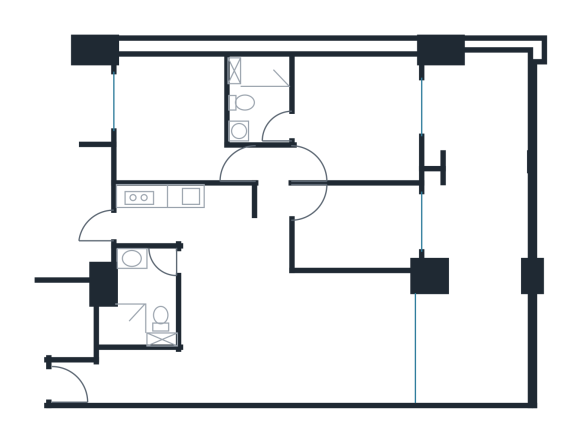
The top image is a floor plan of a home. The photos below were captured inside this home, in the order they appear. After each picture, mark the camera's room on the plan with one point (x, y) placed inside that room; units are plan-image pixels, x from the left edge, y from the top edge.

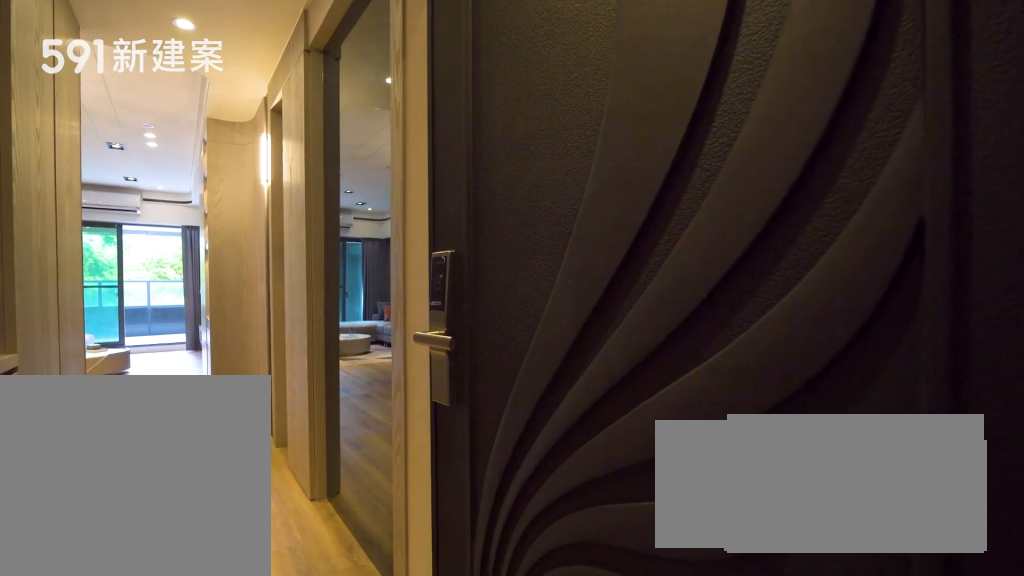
(124, 379)
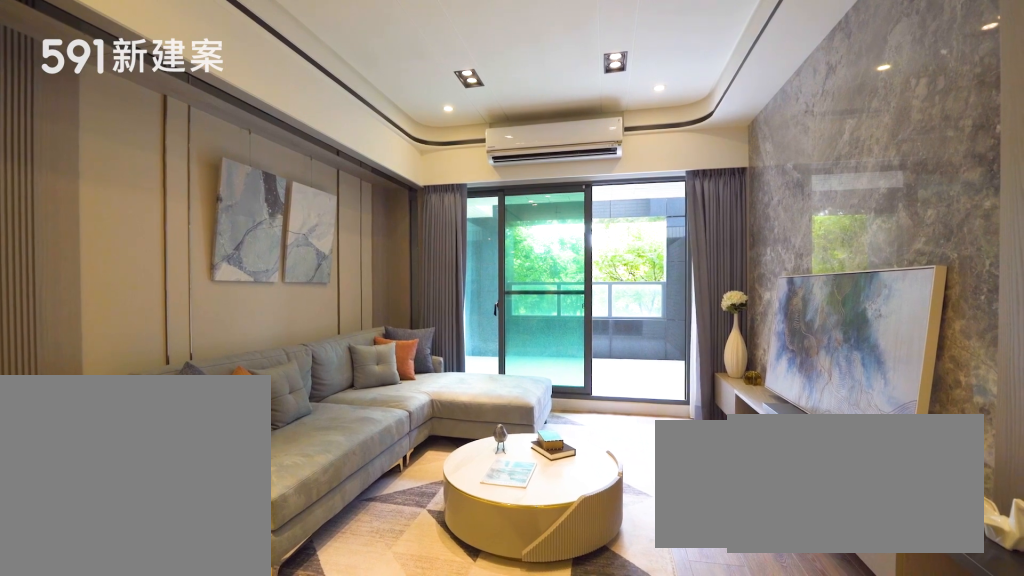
(339, 336)
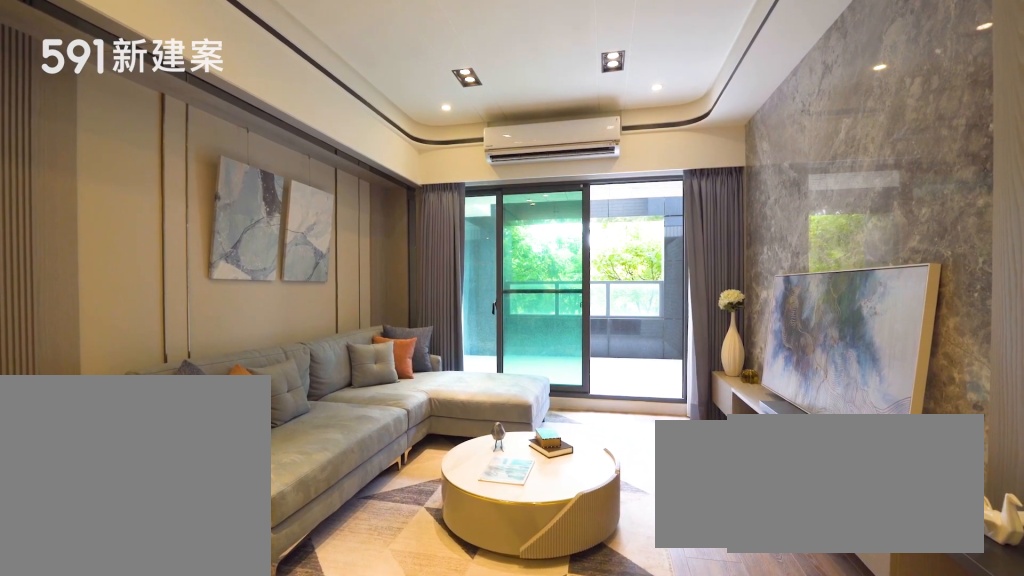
(339, 336)
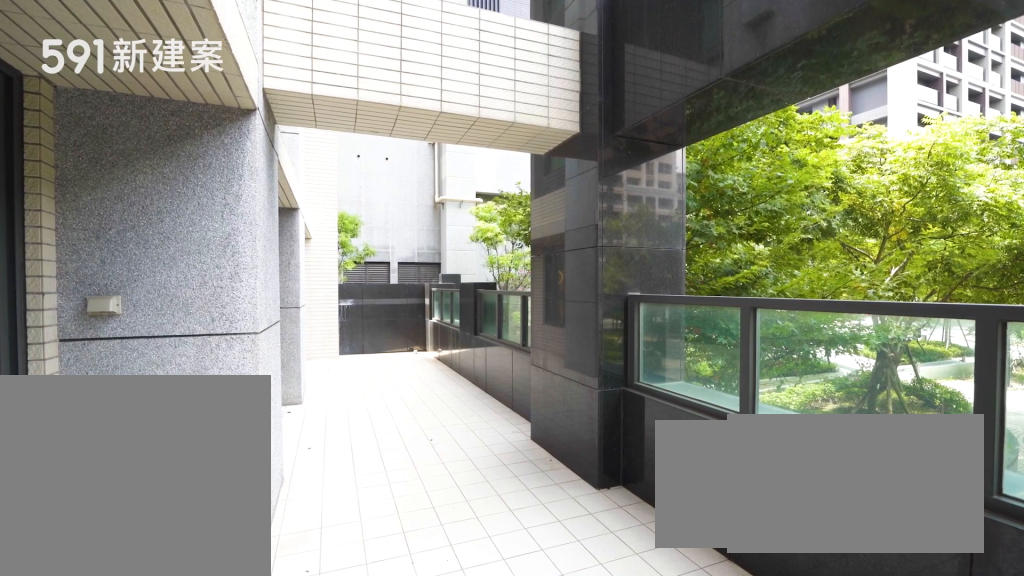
(475, 227)
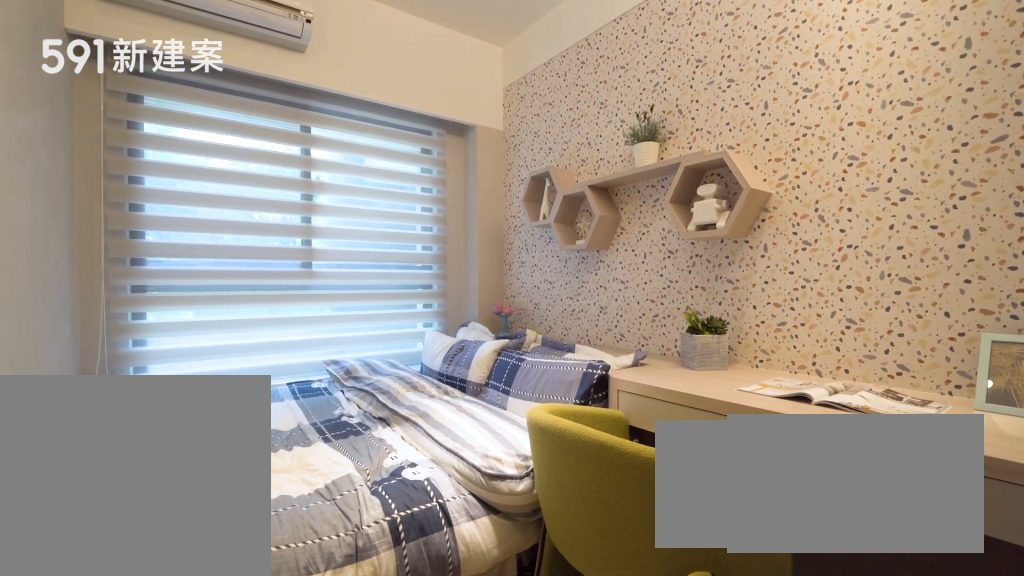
(356, 228)
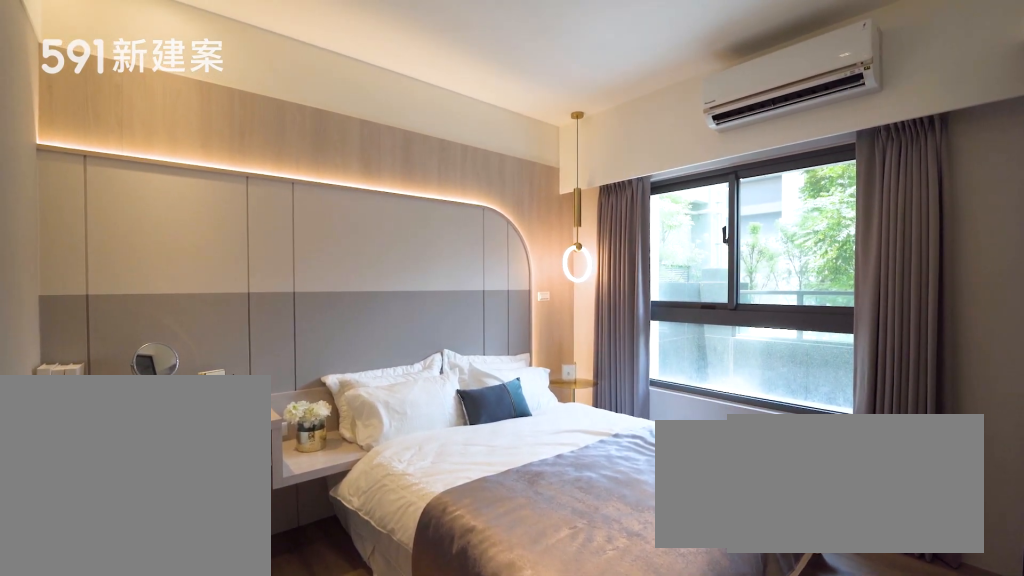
(356, 118)
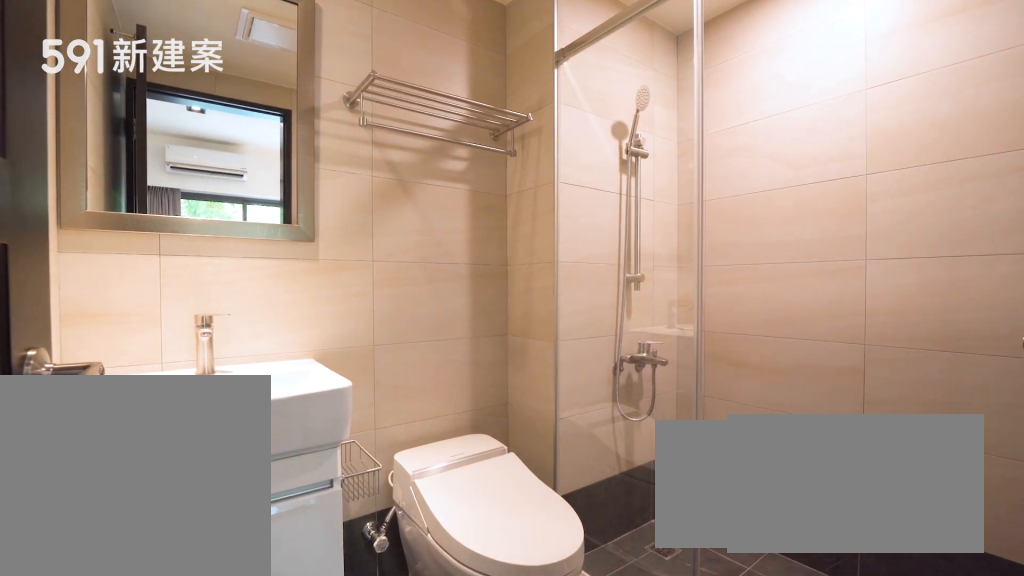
(261, 98)
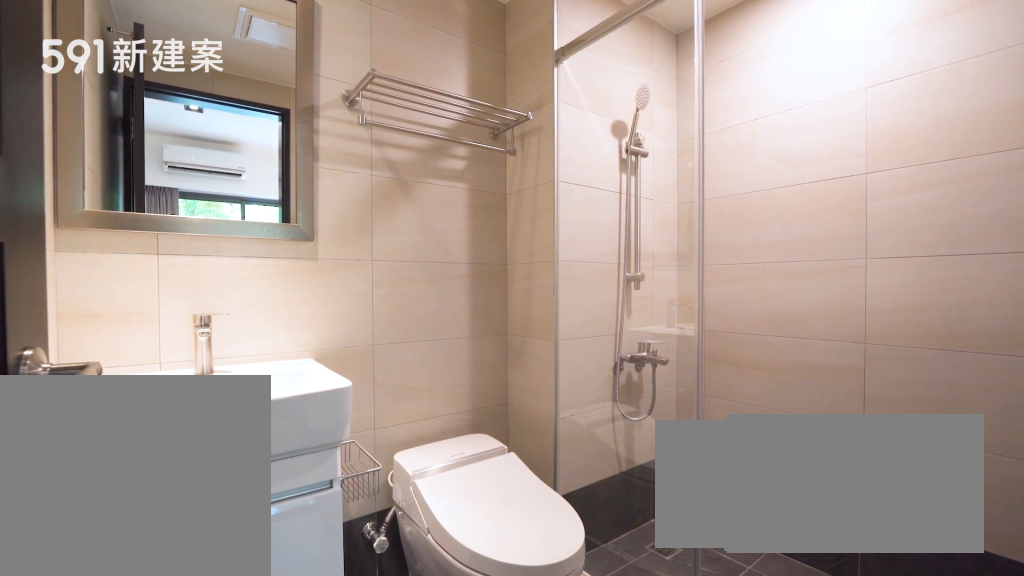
(261, 98)
